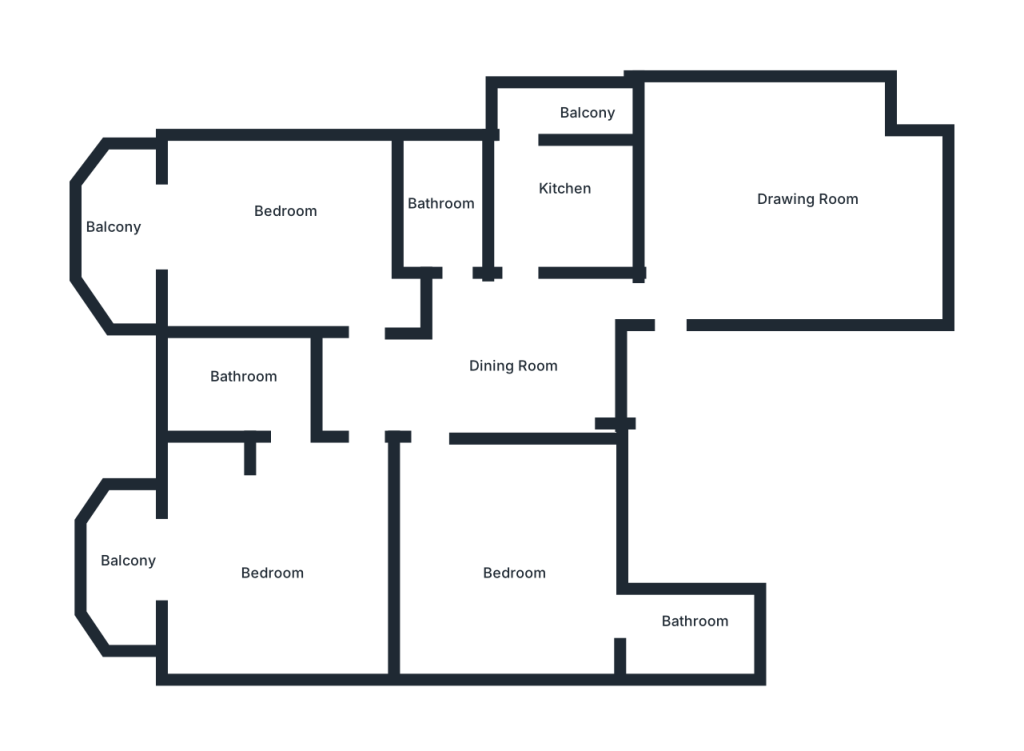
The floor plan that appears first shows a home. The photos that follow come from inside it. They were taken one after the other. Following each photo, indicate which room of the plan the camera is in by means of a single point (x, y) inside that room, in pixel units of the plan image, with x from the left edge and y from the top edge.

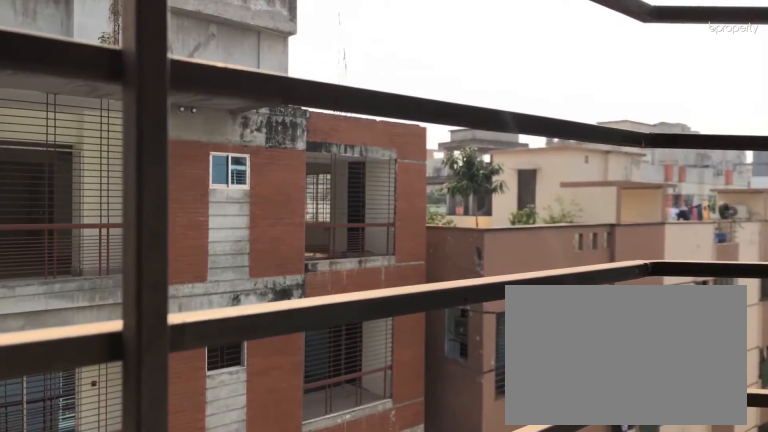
(108, 238)
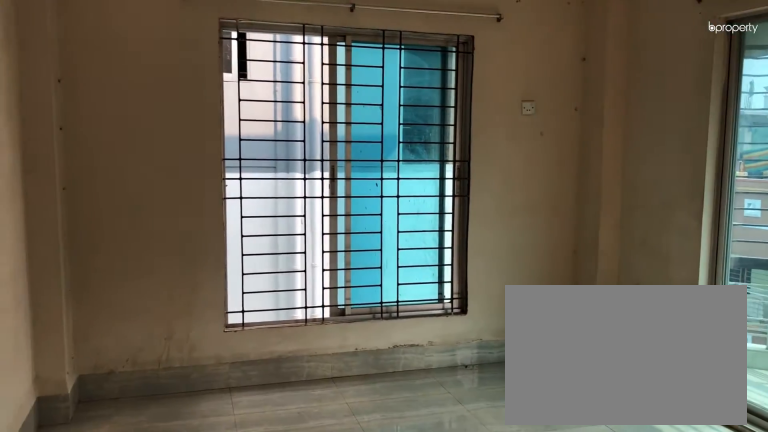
(285, 586)
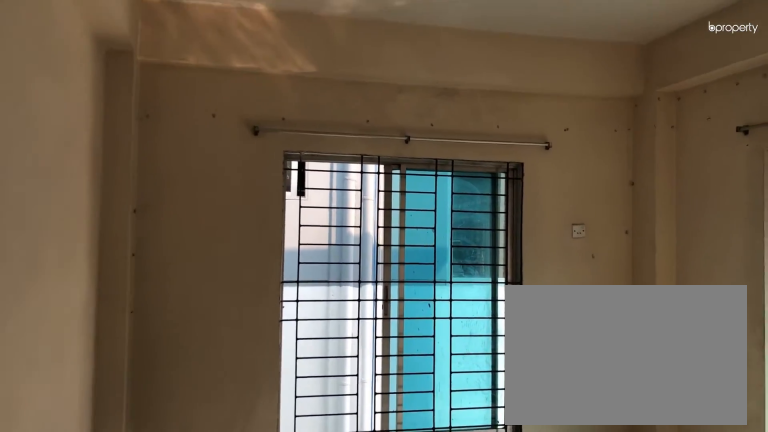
(285, 586)
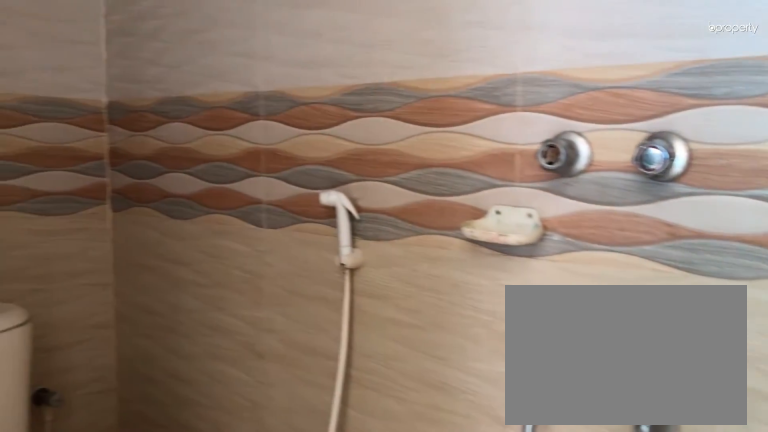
(237, 376)
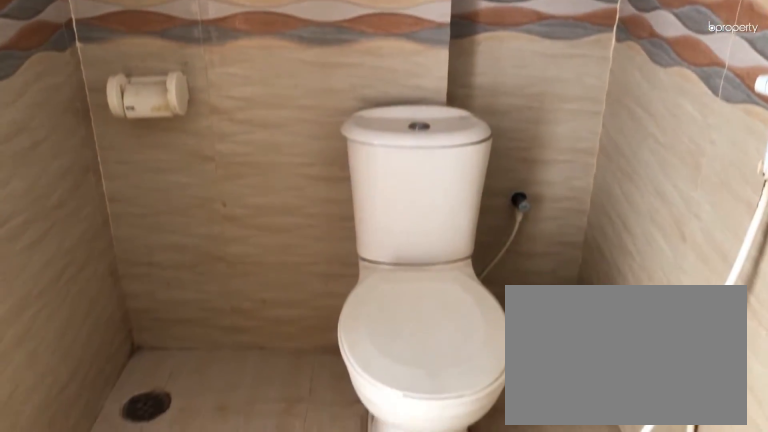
(237, 376)
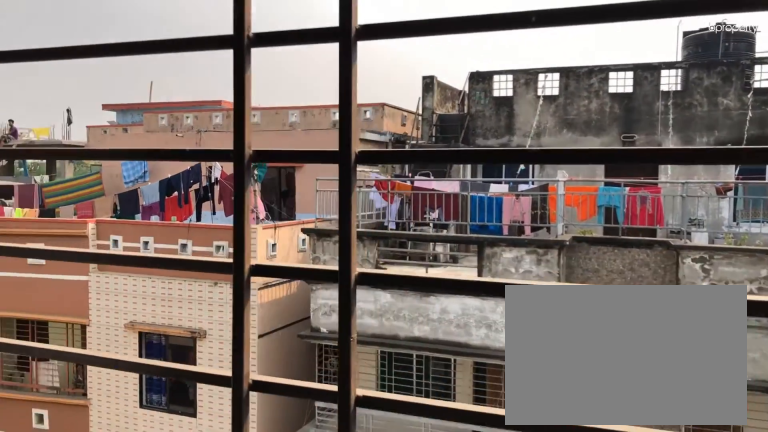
(138, 571)
